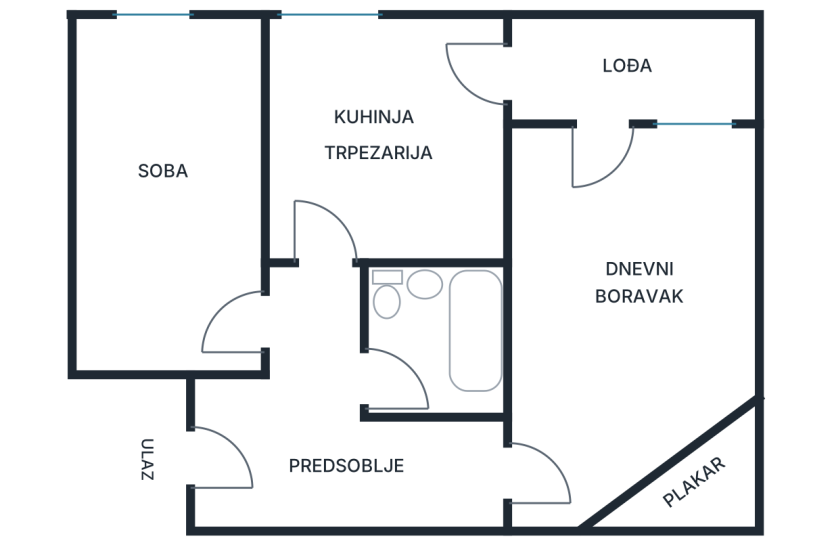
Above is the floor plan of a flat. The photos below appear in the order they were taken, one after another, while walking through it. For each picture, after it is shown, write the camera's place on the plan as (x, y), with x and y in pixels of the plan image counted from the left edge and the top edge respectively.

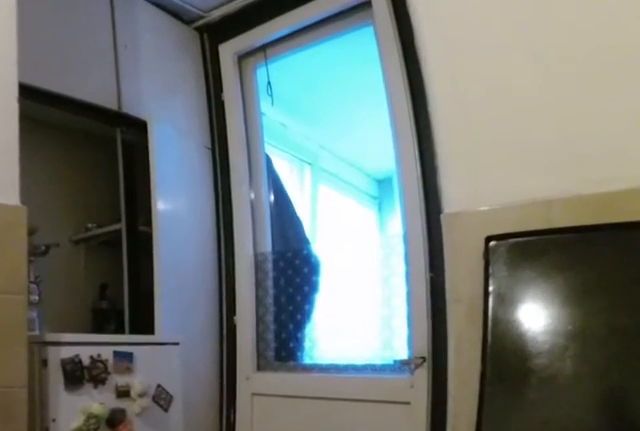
(369, 169)
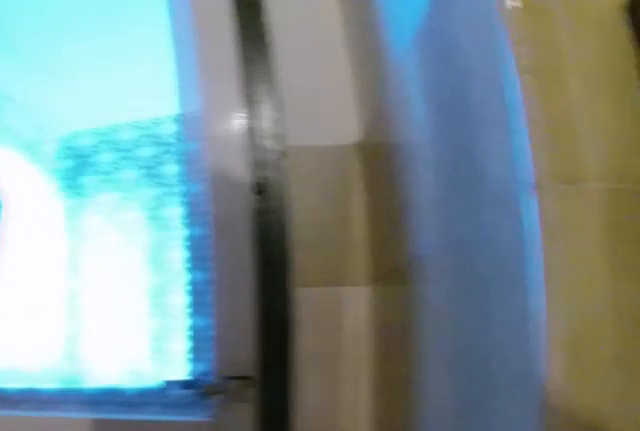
(440, 116)
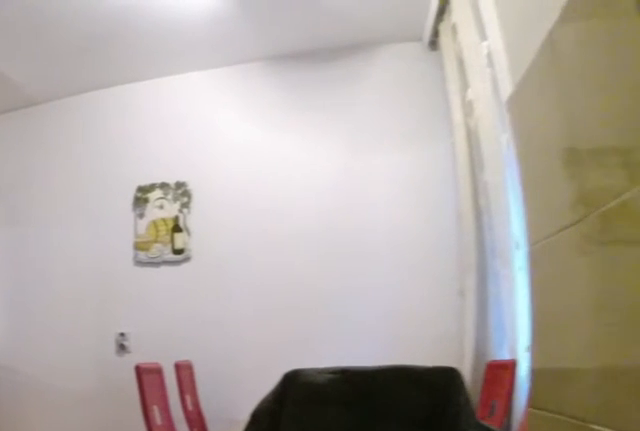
(474, 85)
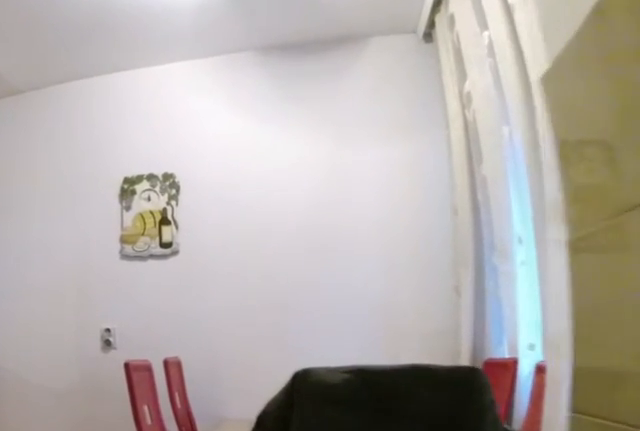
(452, 101)
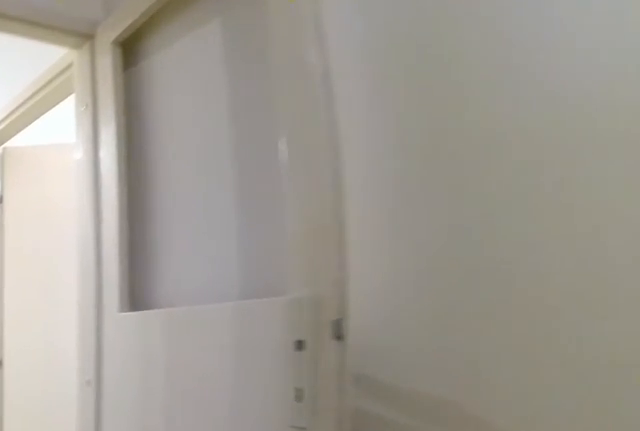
(343, 189)
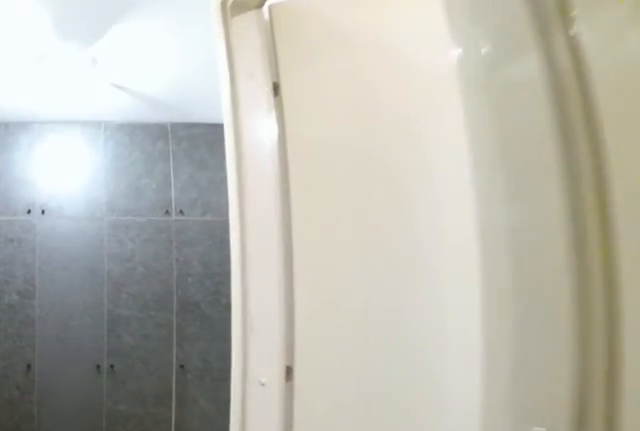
(314, 255)
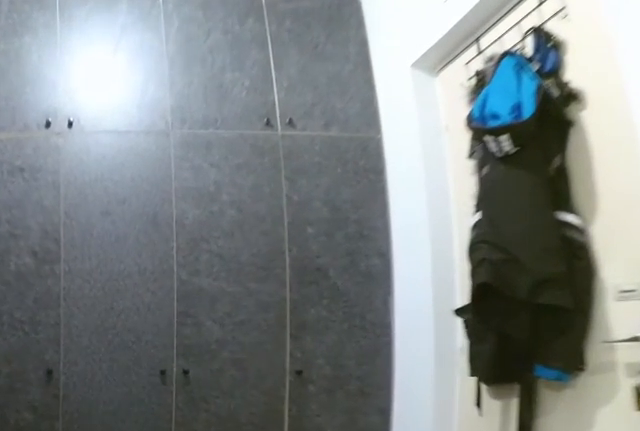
(321, 348)
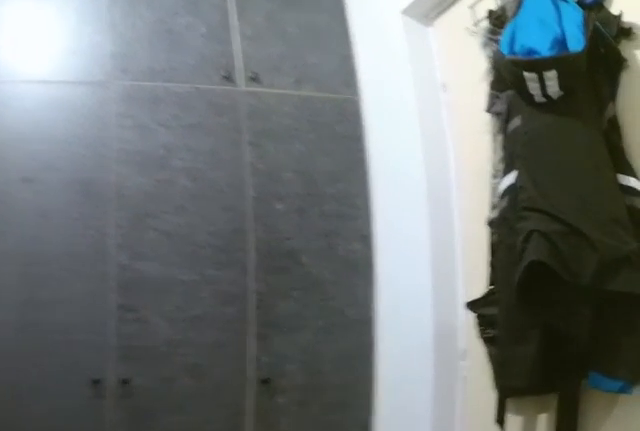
(323, 379)
